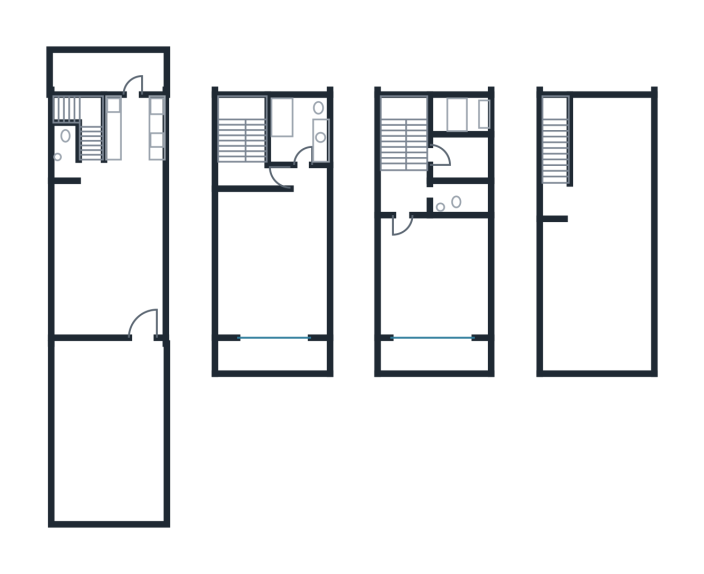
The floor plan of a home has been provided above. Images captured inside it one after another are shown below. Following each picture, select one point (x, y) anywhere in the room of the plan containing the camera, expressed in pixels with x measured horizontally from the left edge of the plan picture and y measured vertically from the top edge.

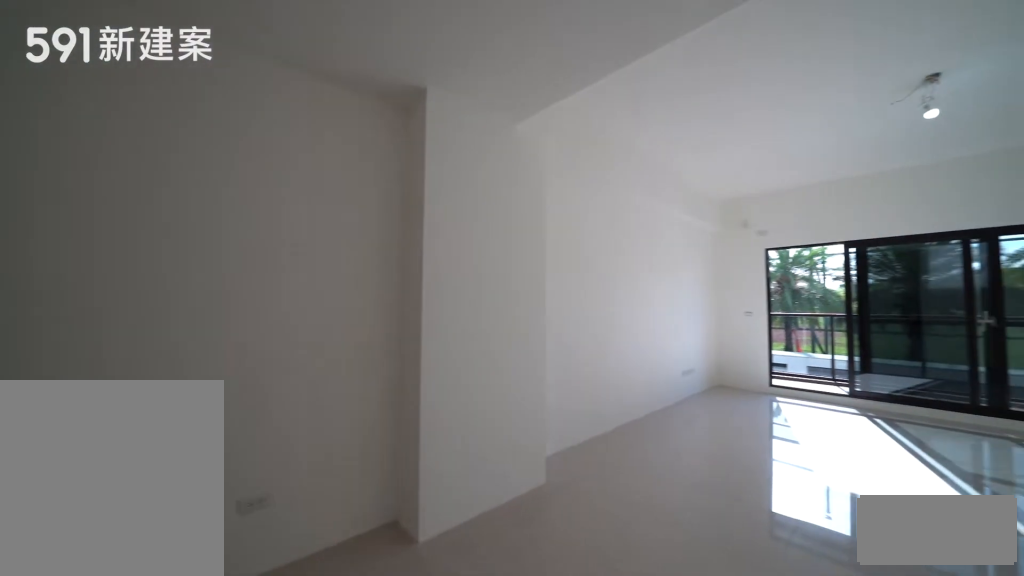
(273, 260)
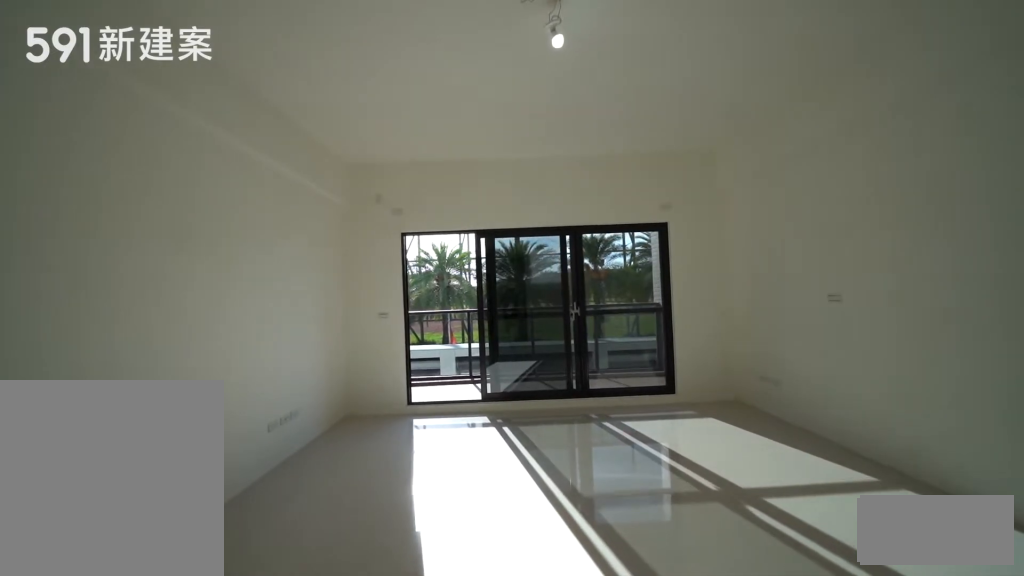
(273, 260)
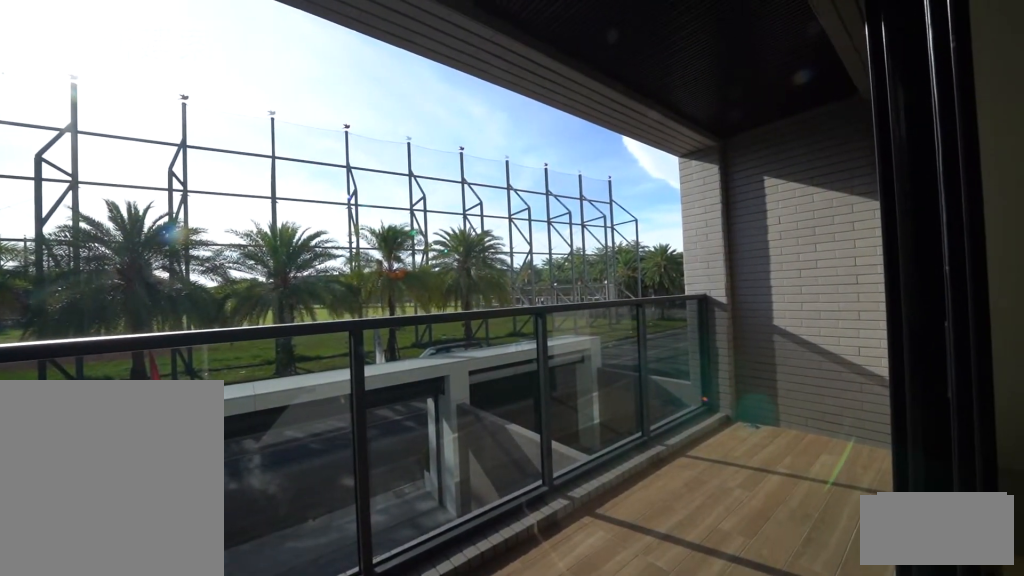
(272, 360)
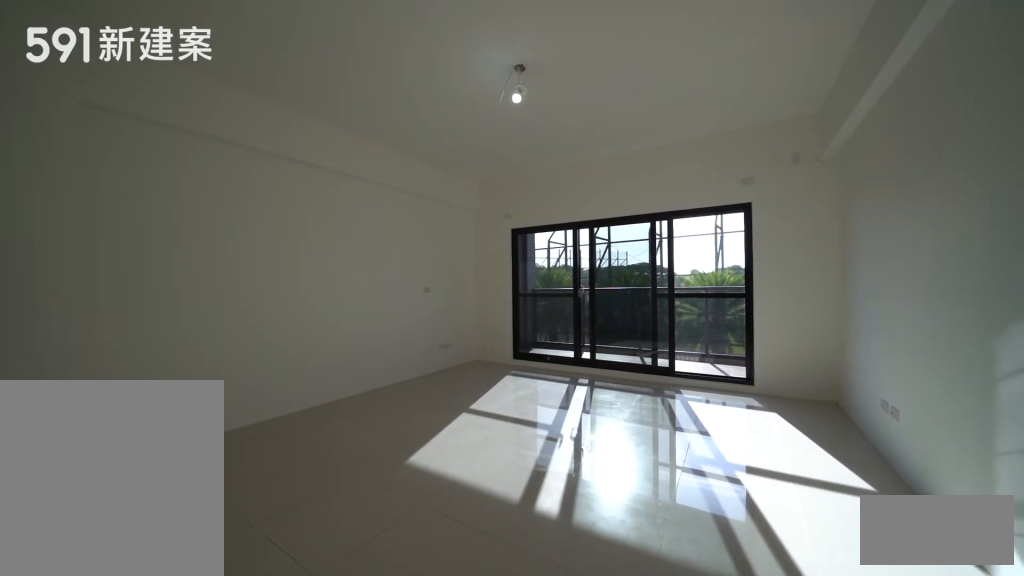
(436, 281)
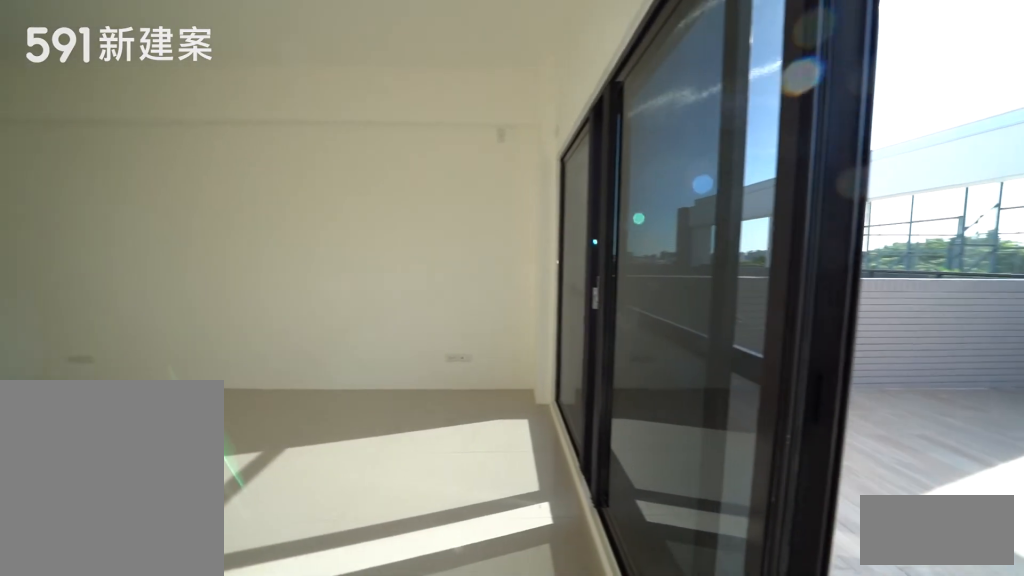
(601, 249)
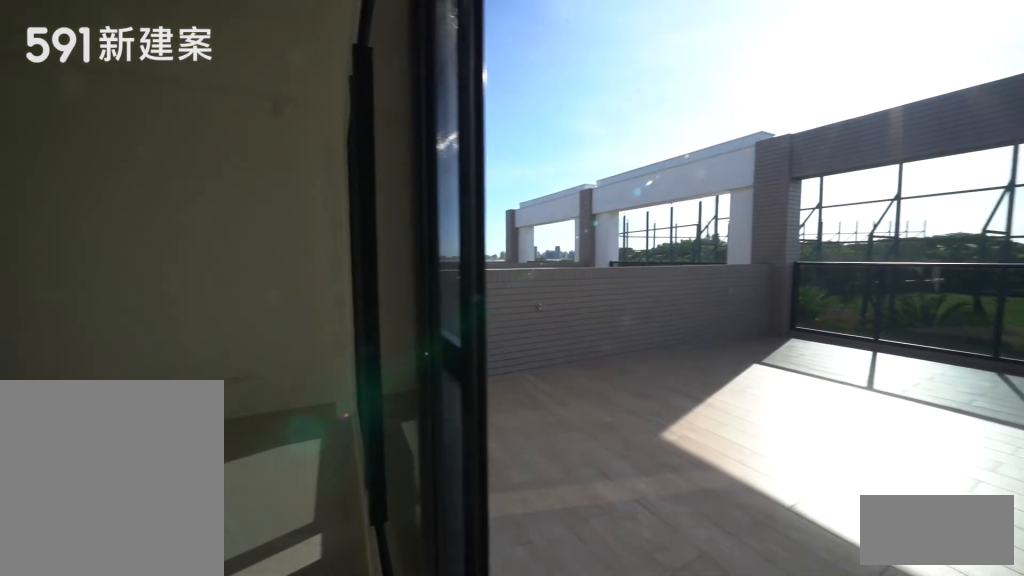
(601, 249)
